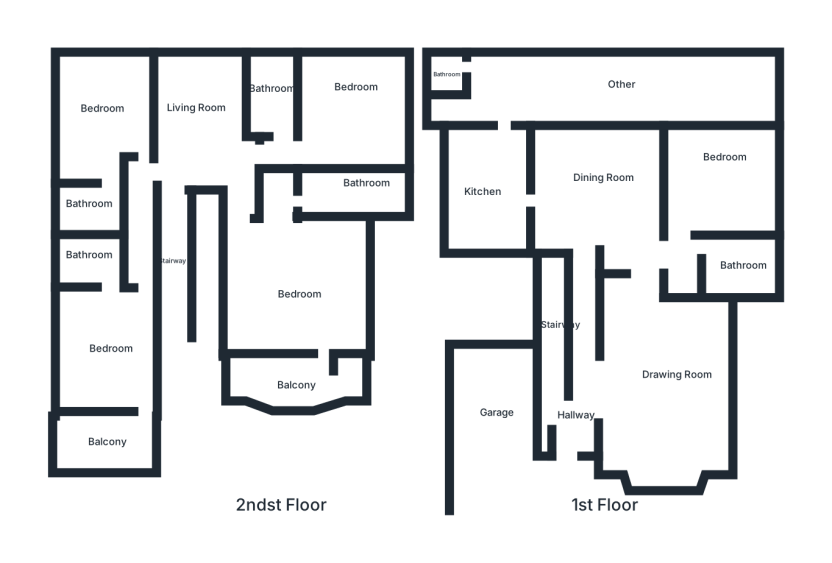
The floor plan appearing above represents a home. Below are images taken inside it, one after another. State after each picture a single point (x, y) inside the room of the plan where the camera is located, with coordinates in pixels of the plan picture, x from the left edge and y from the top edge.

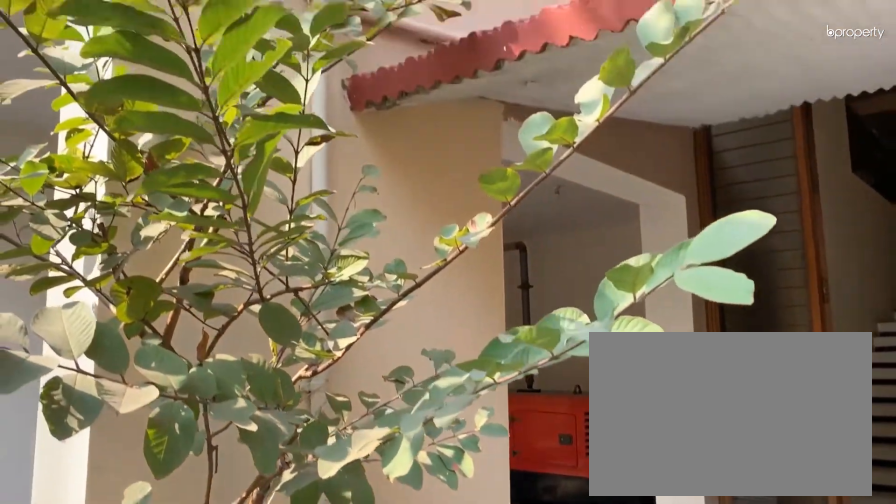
(561, 479)
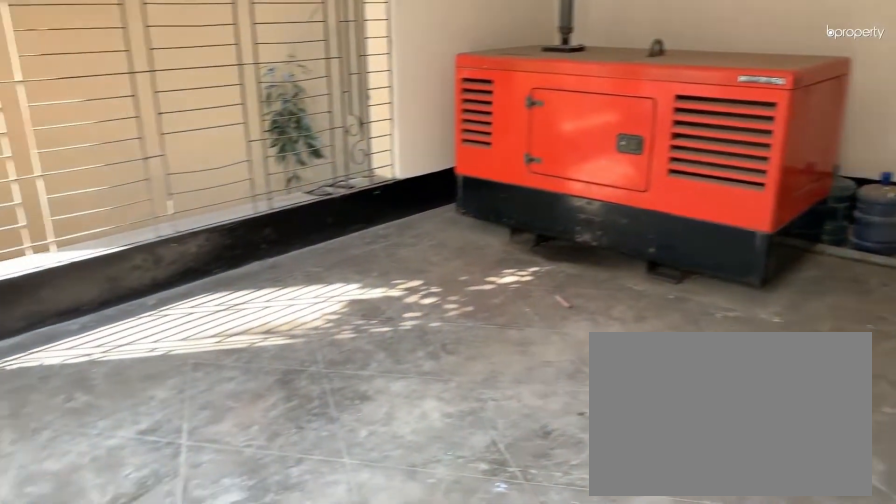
(496, 423)
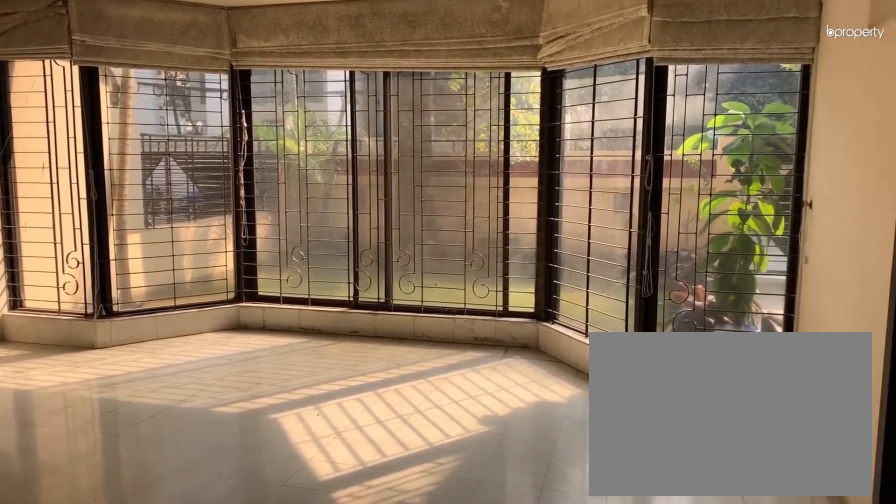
(668, 379)
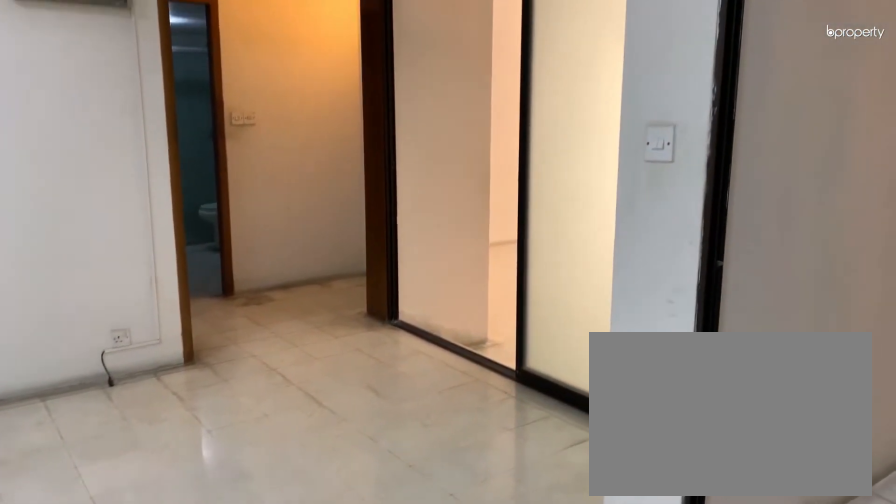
(606, 182)
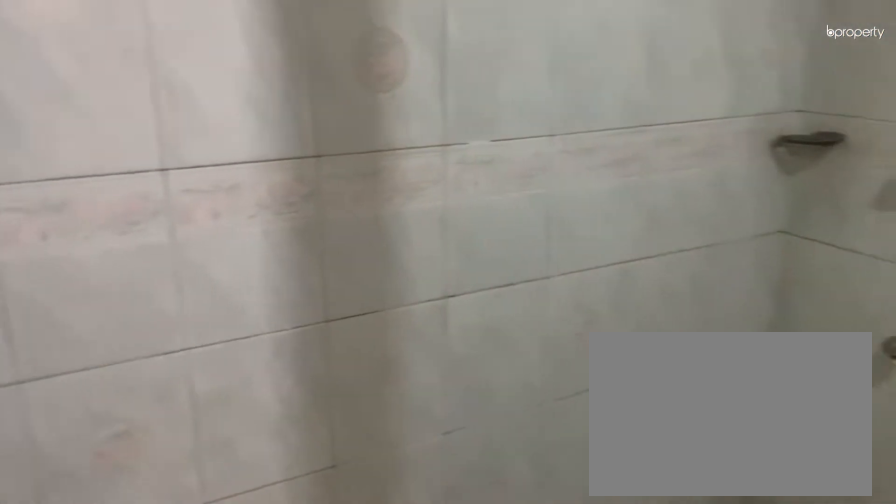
(736, 266)
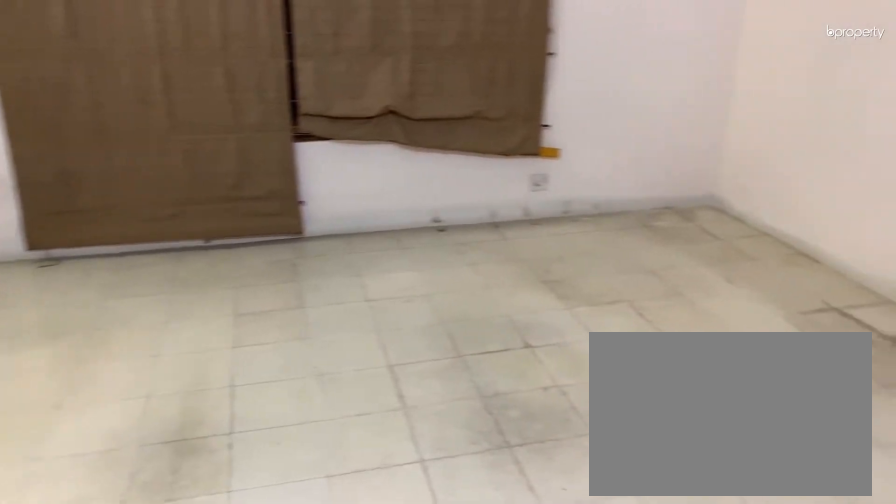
(711, 173)
